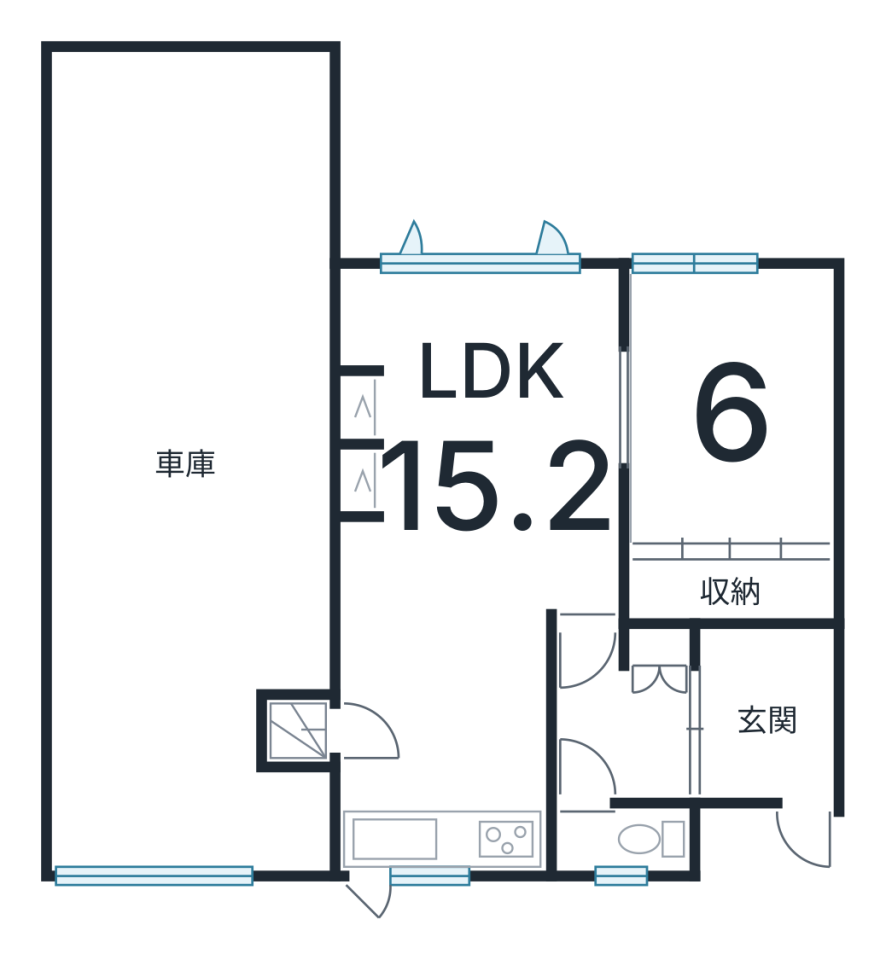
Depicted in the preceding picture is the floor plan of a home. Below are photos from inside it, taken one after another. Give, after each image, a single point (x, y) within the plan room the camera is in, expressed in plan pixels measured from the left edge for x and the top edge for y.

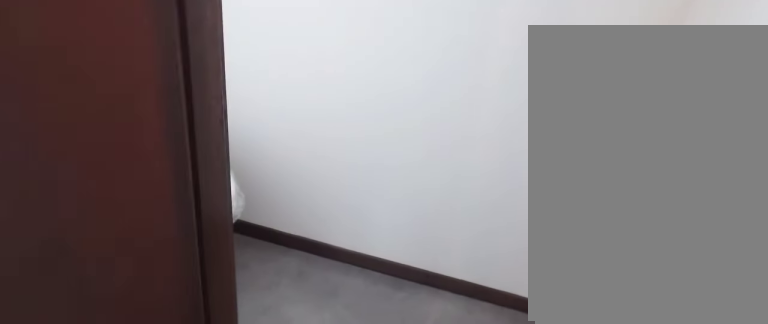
(615, 853)
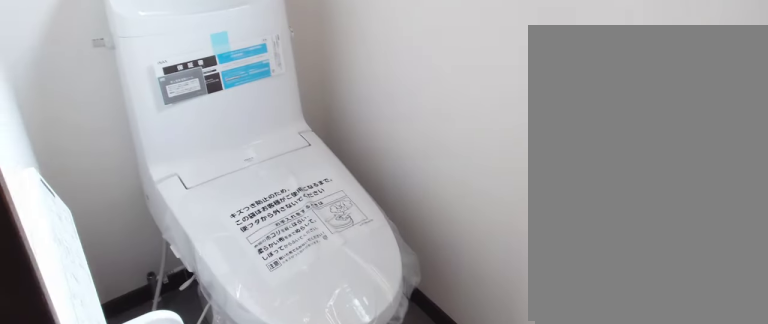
(615, 853)
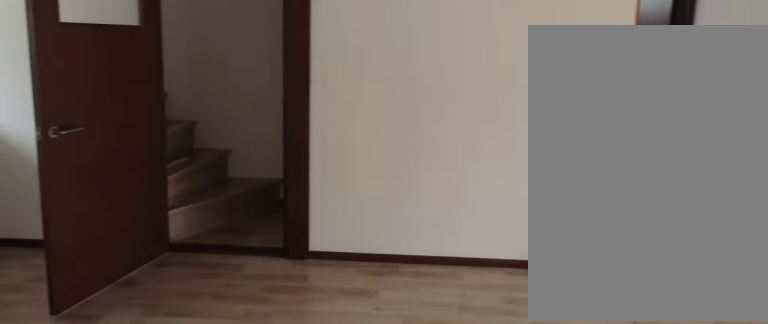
(465, 536)
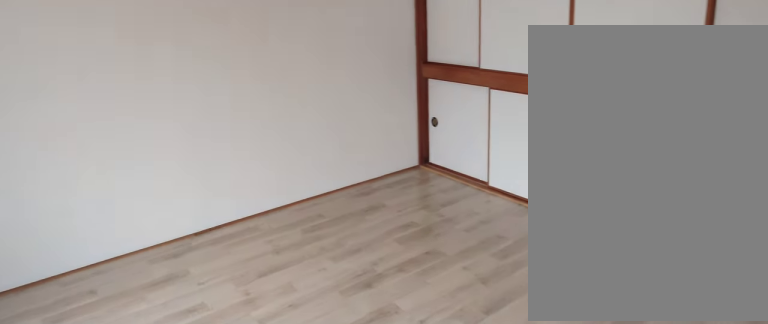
(721, 425)
